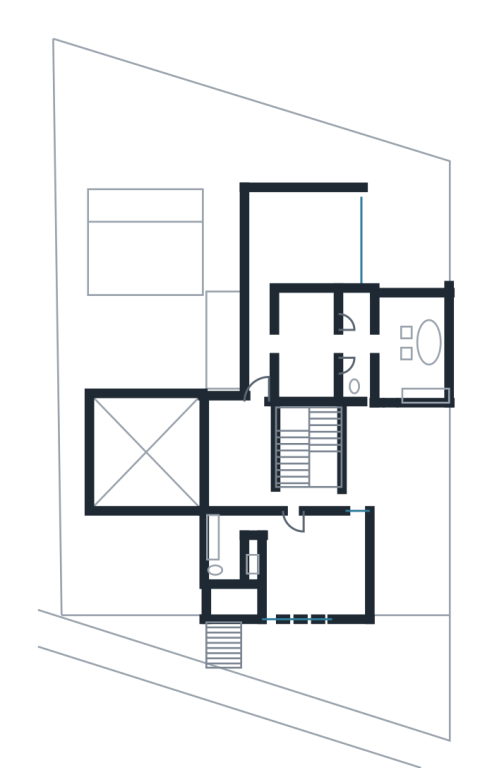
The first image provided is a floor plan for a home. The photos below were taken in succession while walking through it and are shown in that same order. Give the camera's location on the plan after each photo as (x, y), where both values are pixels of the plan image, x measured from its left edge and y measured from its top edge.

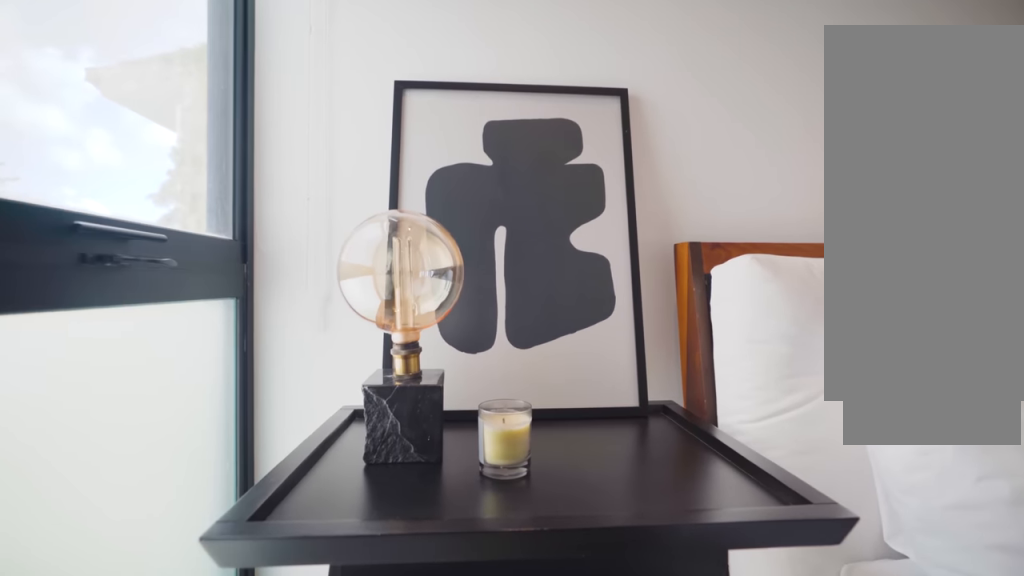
(336, 526)
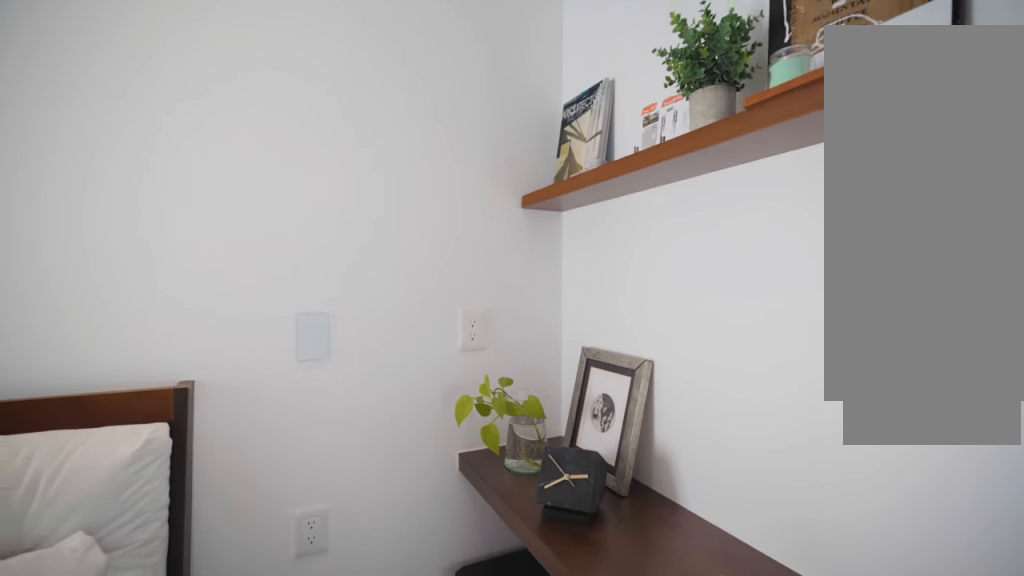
(333, 594)
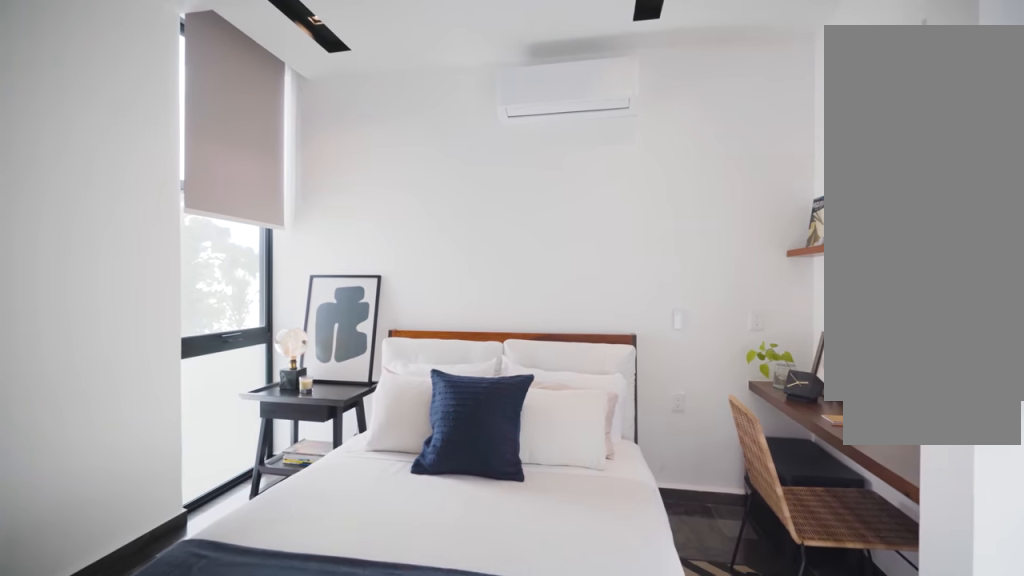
(305, 593)
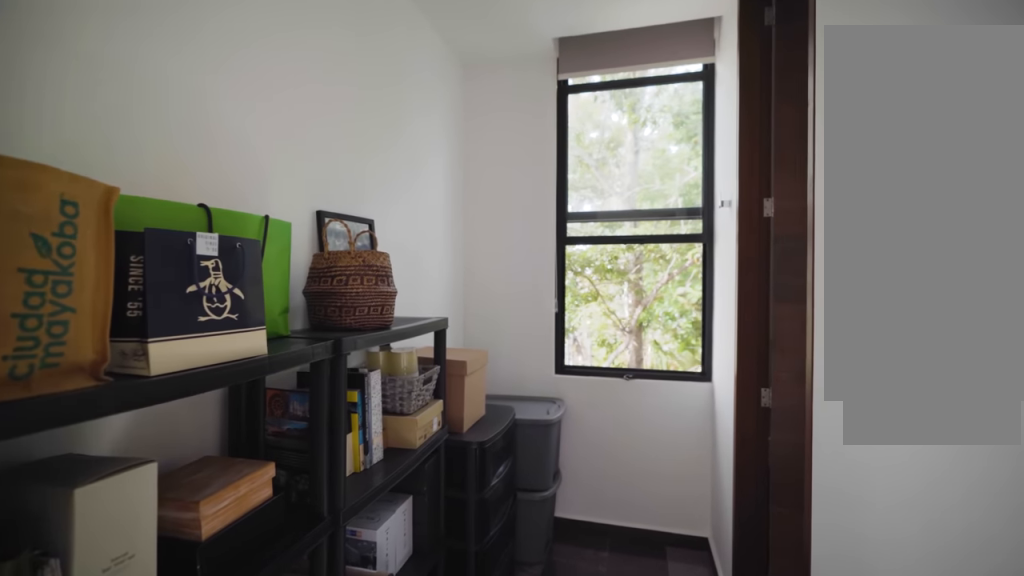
(287, 598)
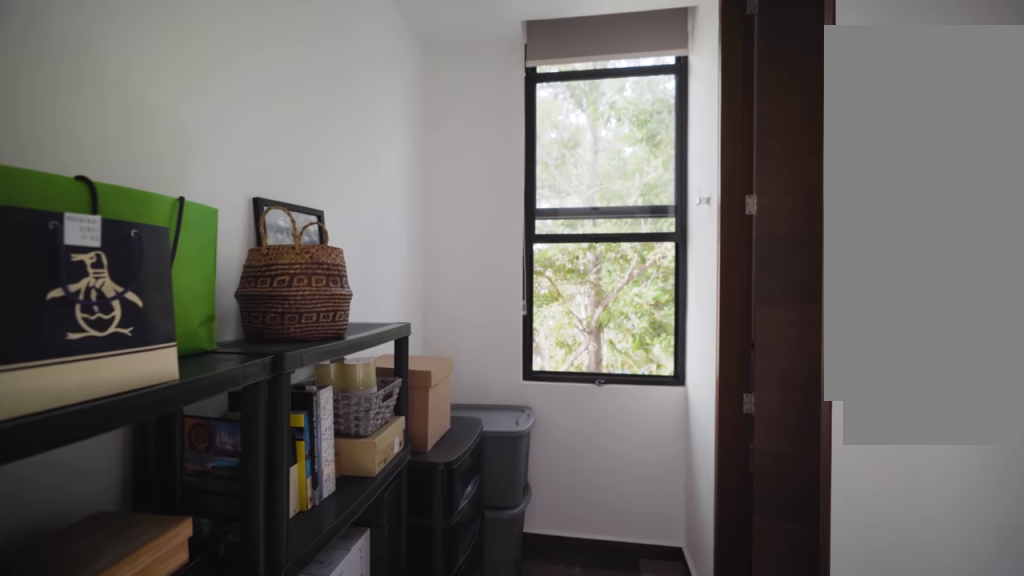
(281, 601)
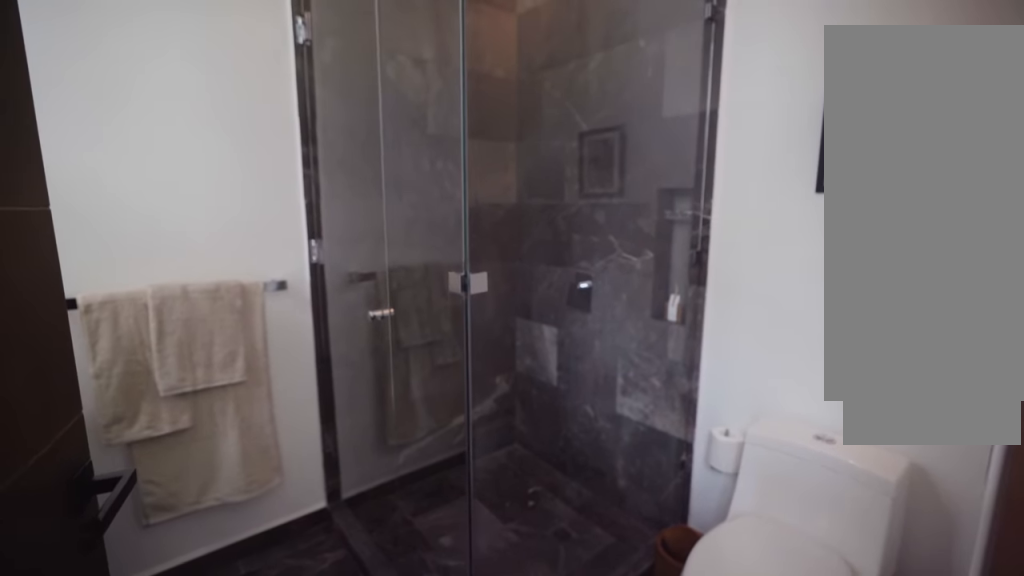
(231, 583)
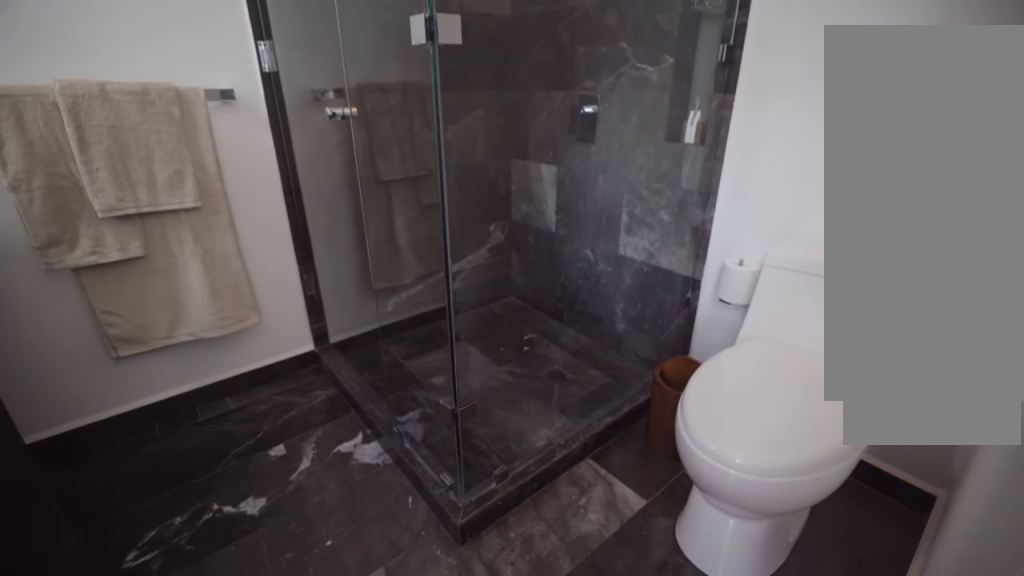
(231, 582)
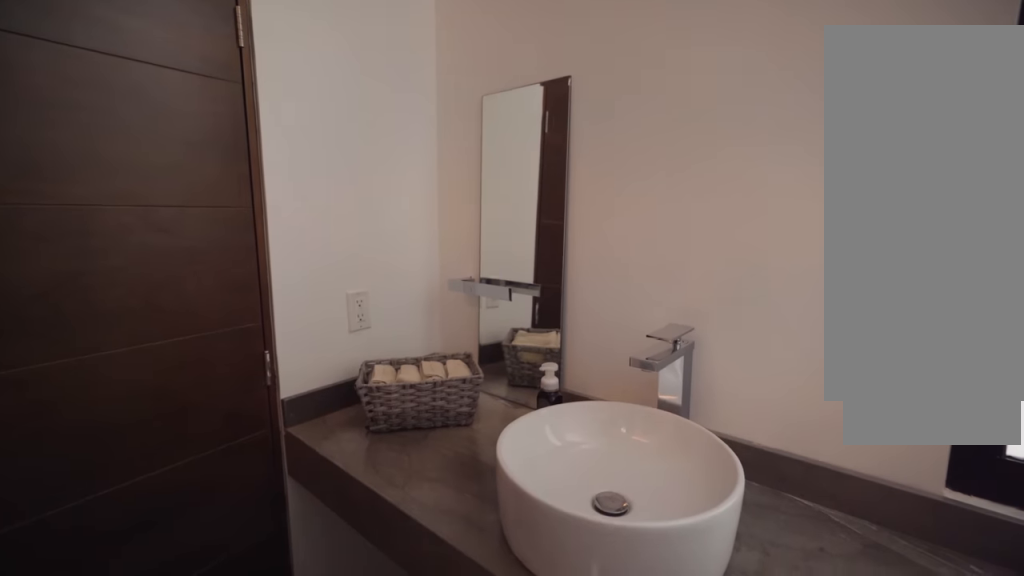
(233, 554)
